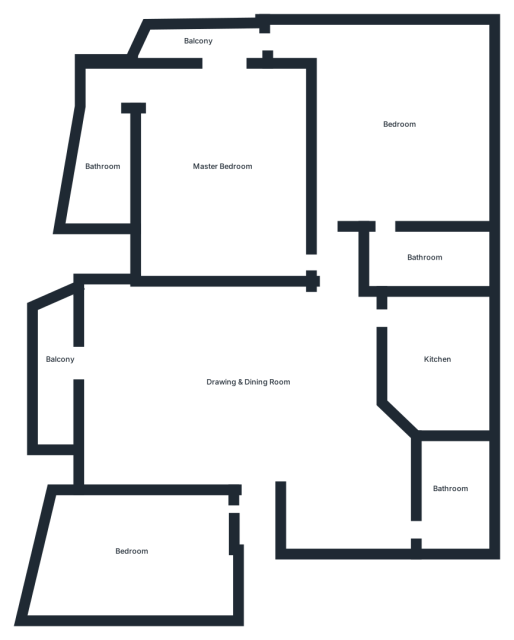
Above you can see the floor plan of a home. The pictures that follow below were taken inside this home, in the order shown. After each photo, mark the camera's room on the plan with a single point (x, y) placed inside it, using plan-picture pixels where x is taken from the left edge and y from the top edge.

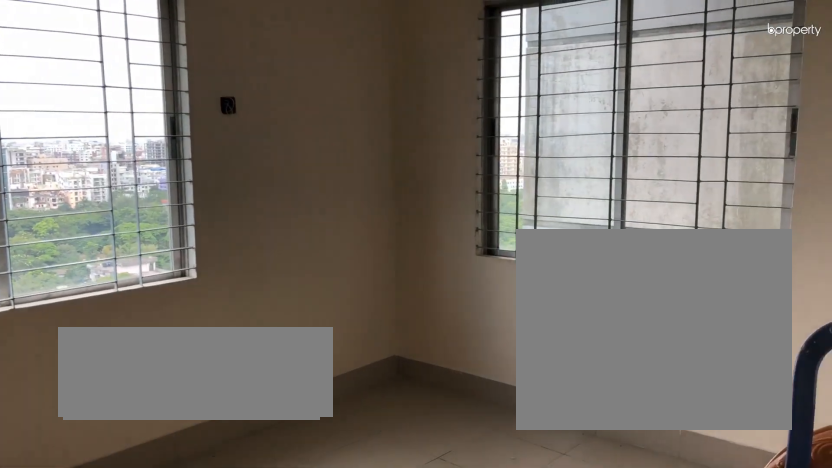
(399, 123)
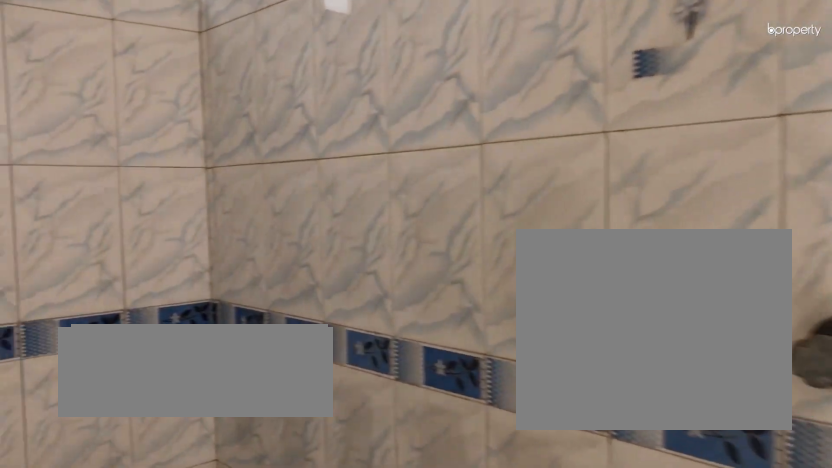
(424, 257)
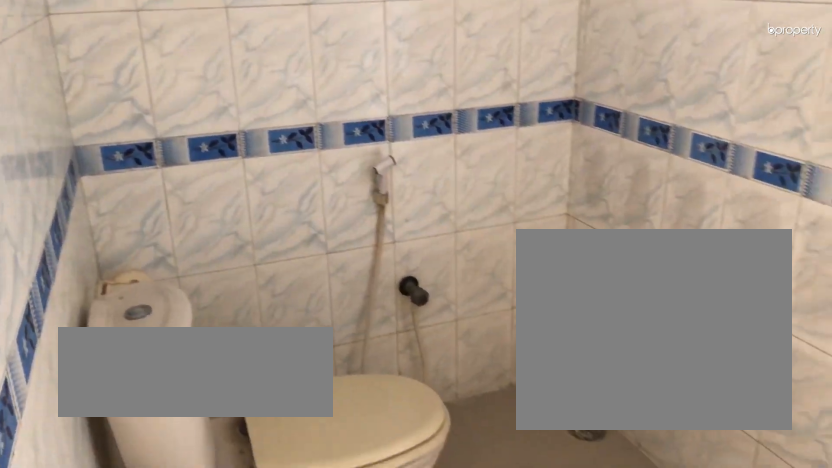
(424, 257)
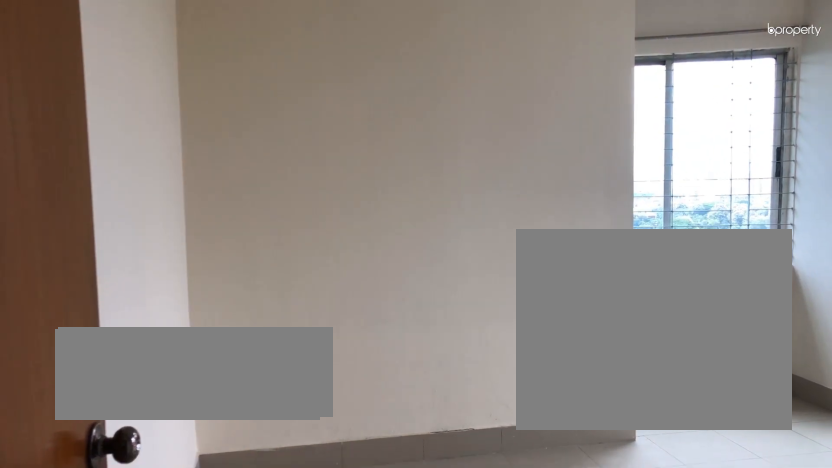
(223, 165)
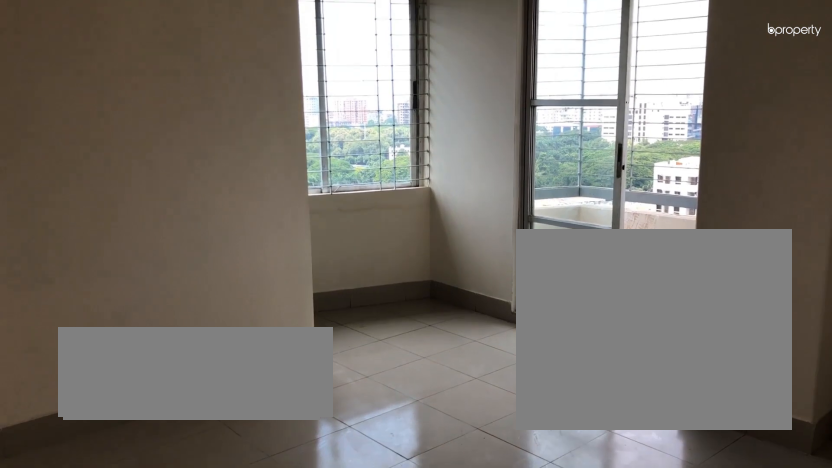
(223, 165)
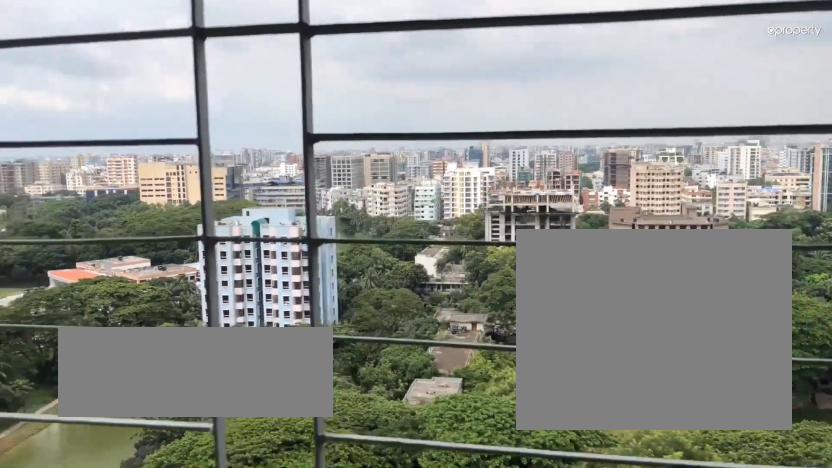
(198, 40)
